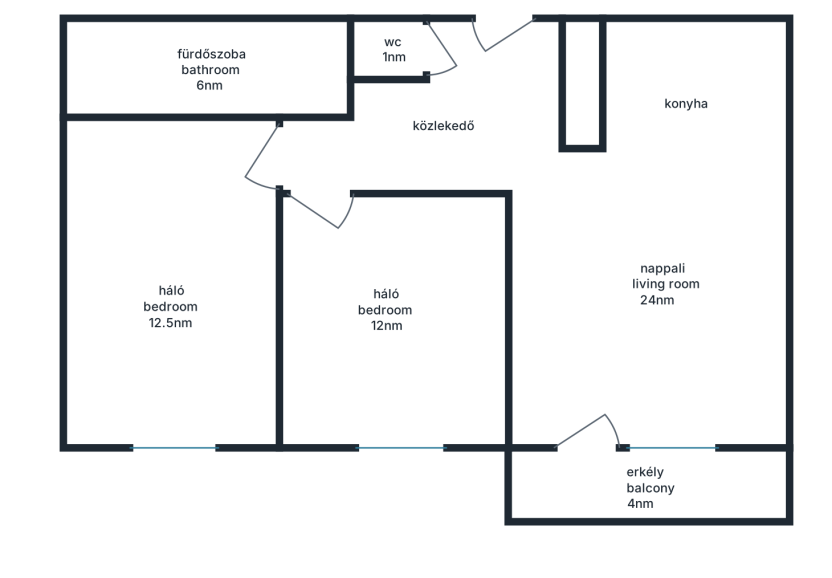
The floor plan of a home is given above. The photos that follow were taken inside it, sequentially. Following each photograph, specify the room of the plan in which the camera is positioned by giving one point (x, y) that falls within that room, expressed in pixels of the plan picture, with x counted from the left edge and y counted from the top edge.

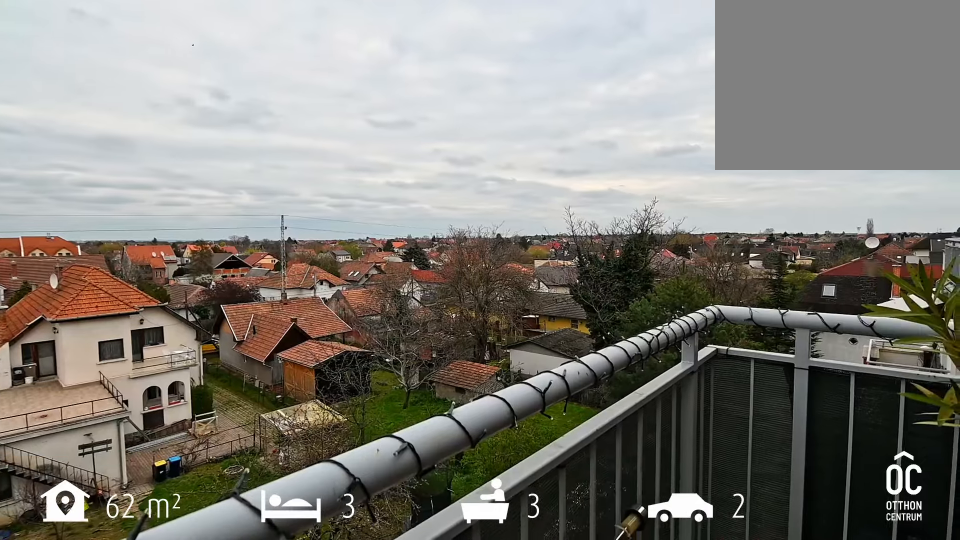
(656, 490)
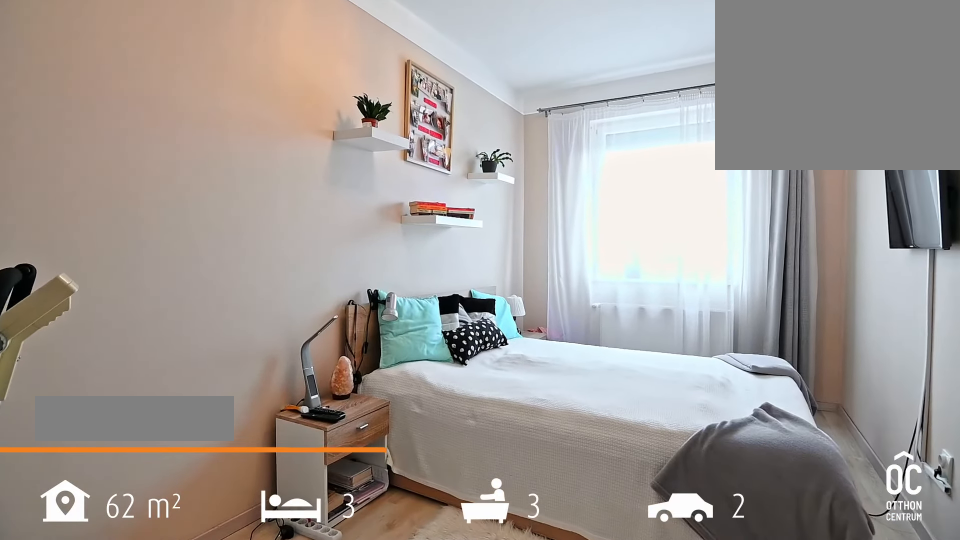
(389, 321)
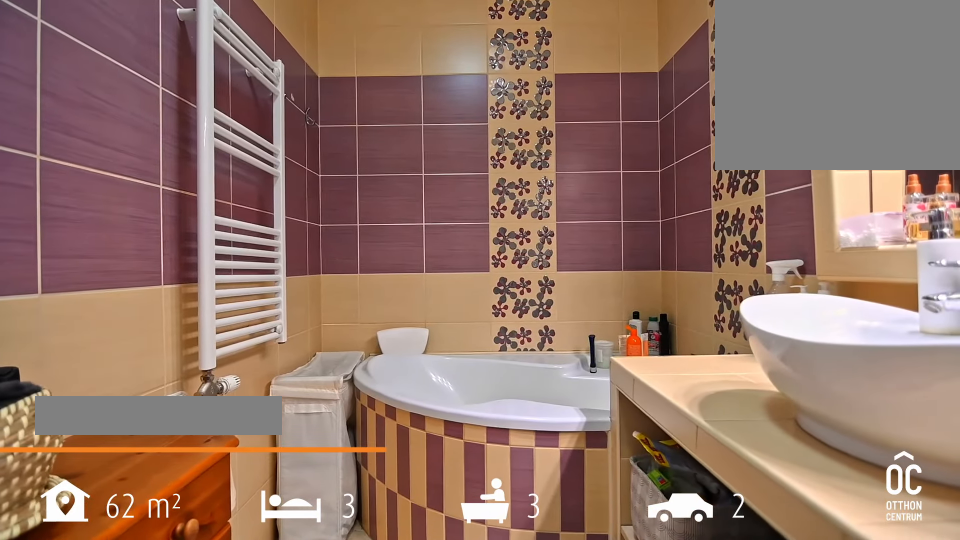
(218, 76)
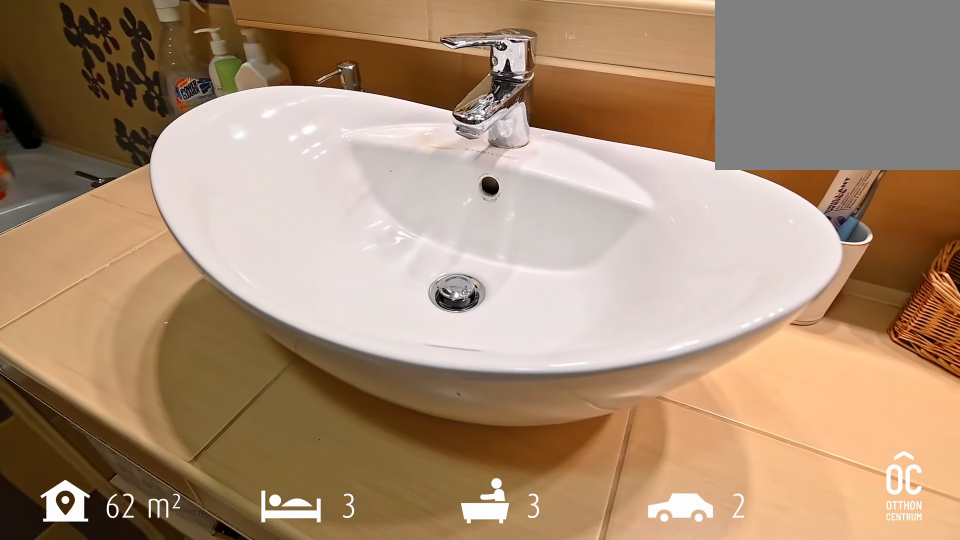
(218, 76)
